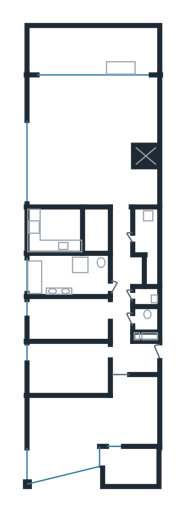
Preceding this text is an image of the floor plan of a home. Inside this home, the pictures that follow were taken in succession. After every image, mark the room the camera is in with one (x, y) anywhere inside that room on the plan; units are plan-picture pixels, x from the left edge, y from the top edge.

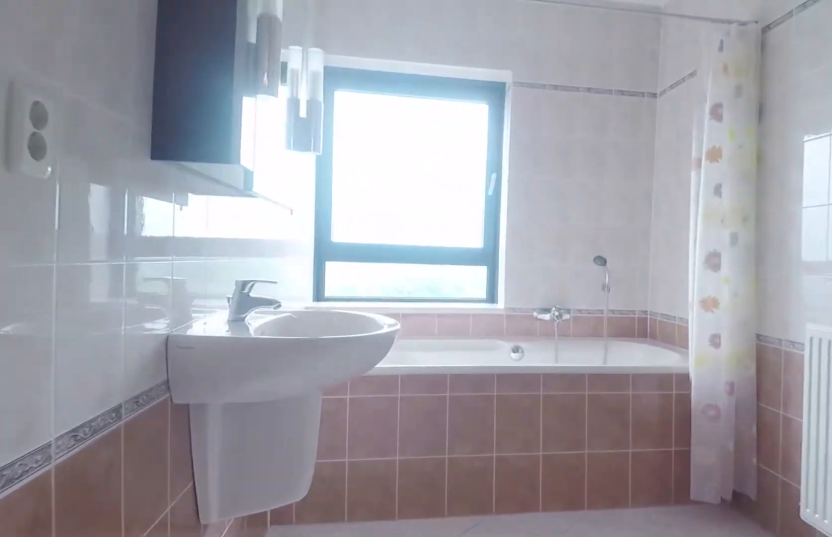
(69, 276)
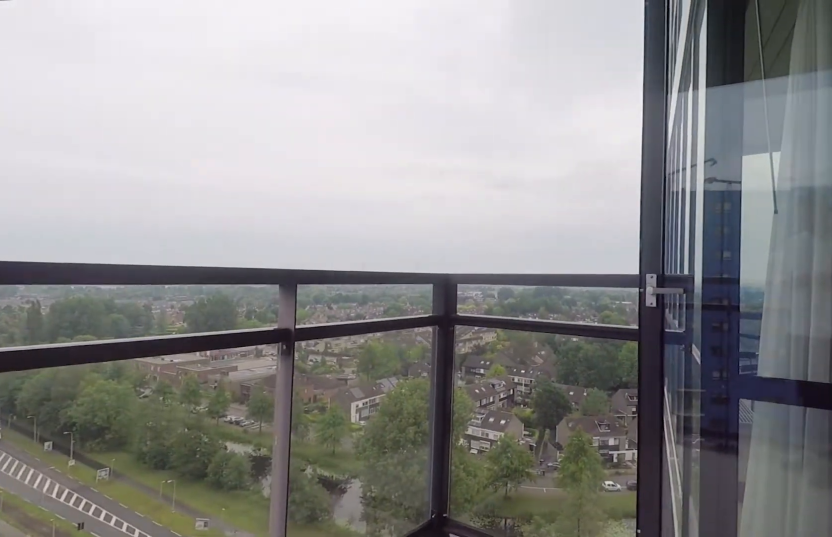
(129, 467)
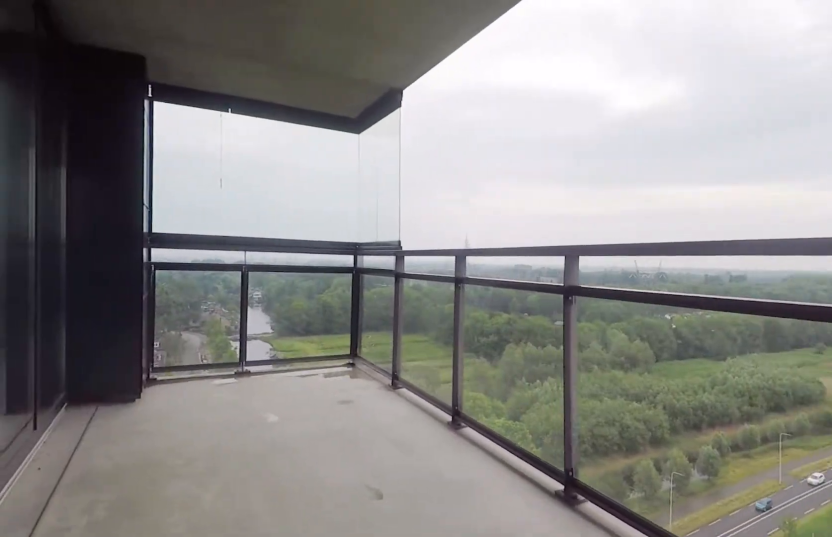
(93, 50)
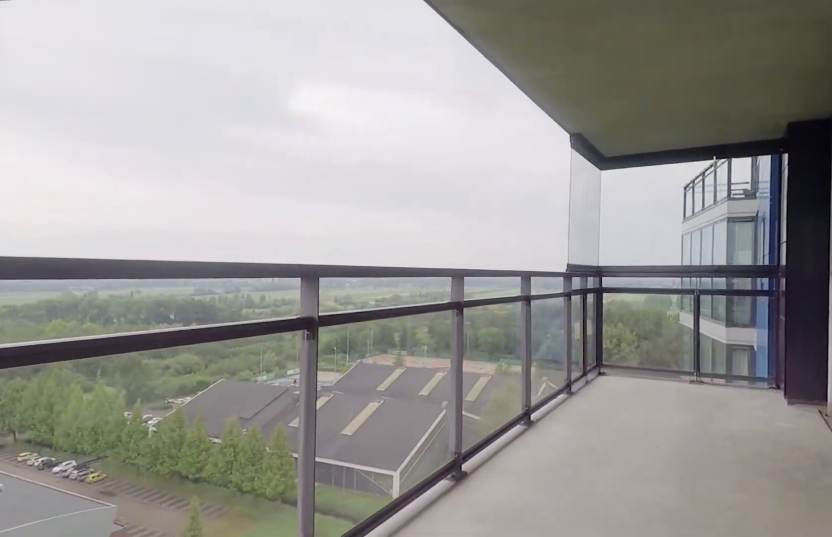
(93, 50)
